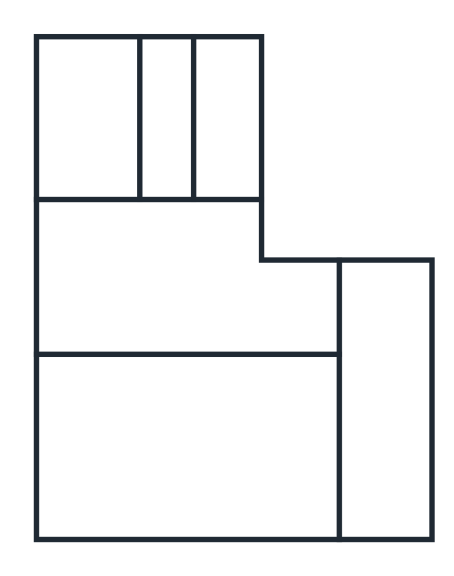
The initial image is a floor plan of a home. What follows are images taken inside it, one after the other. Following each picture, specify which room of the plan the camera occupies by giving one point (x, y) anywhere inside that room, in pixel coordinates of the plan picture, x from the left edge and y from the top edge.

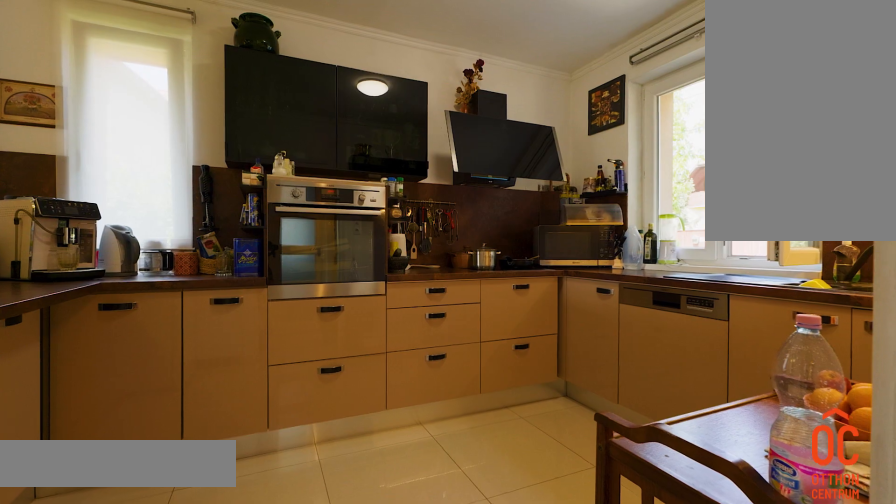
(89, 132)
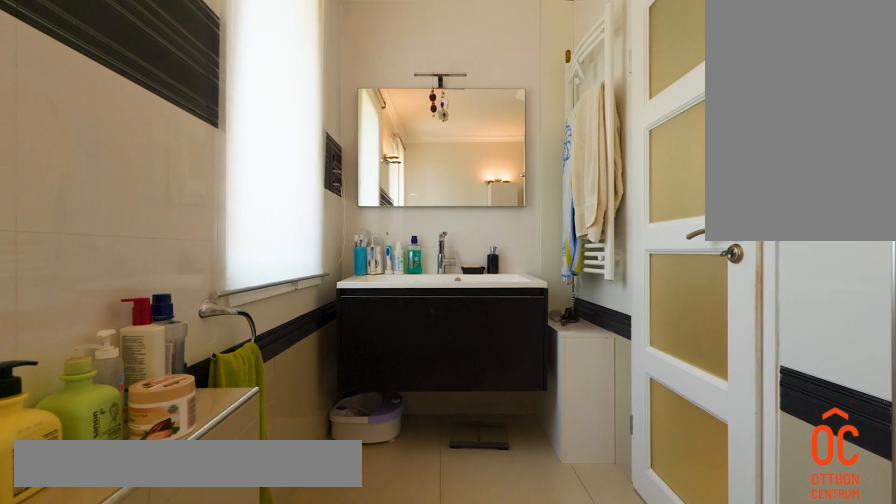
(234, 133)
